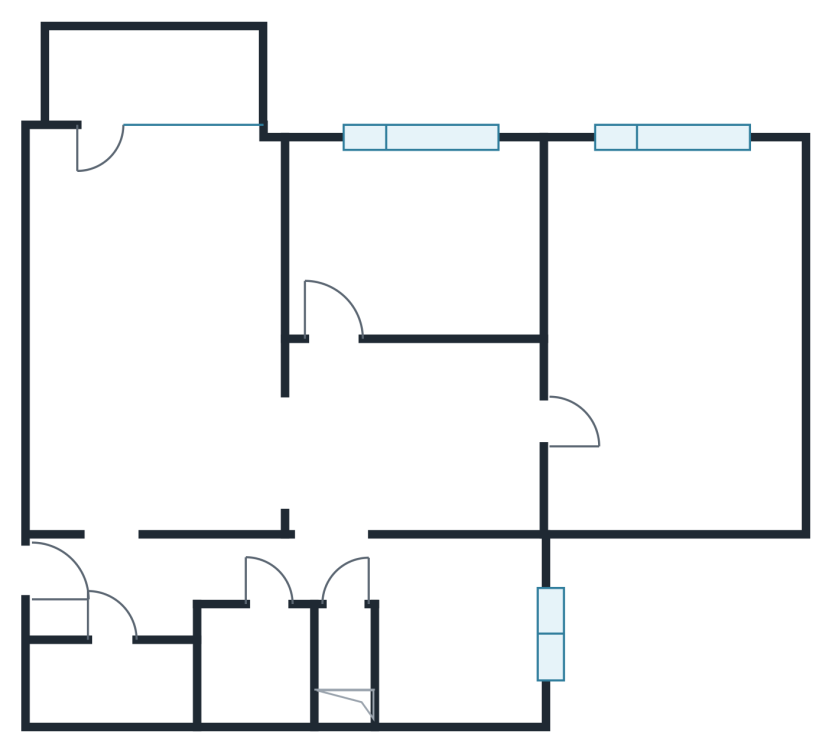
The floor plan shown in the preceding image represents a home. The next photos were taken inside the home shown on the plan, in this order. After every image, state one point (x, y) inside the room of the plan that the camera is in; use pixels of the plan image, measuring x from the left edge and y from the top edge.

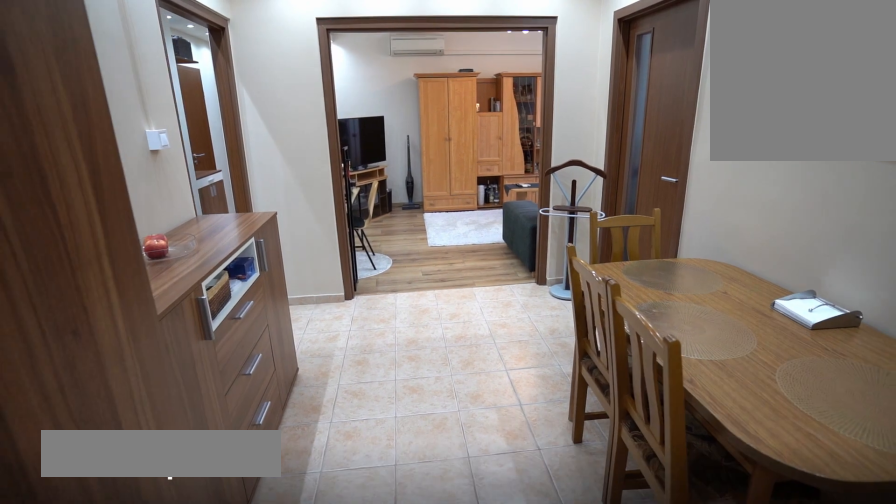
(416, 431)
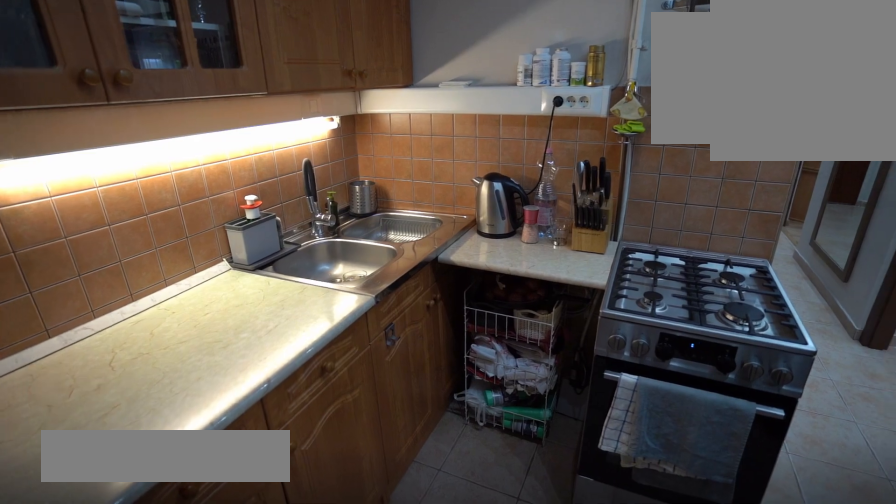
(456, 627)
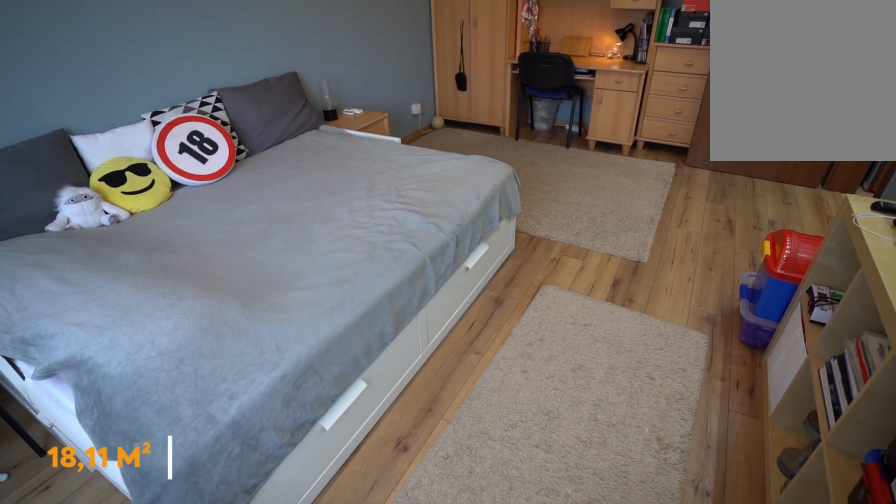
(683, 355)
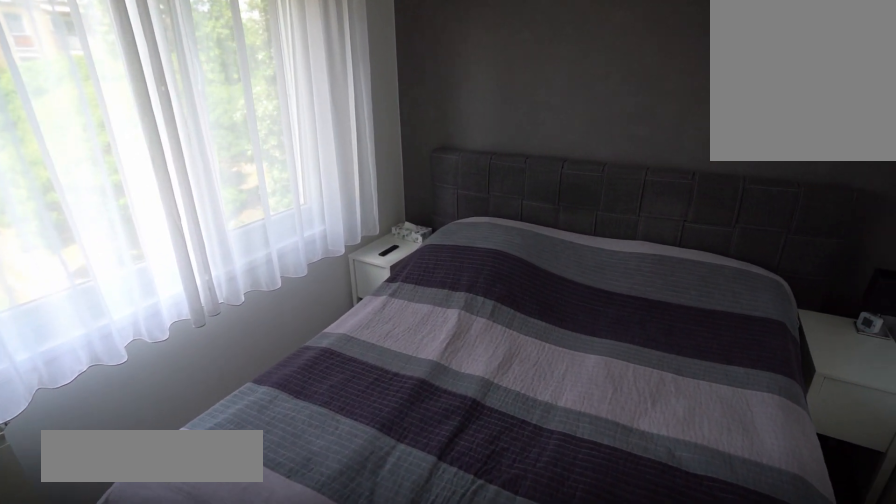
(428, 232)
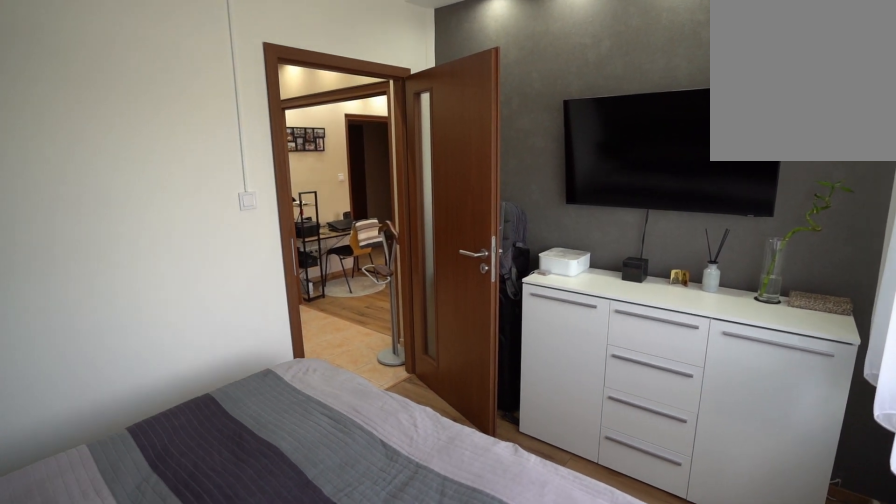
(428, 232)
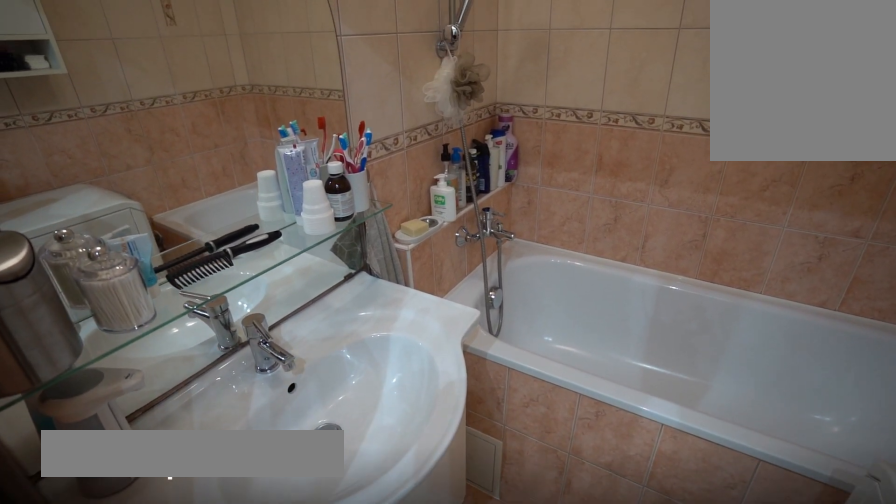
(239, 654)
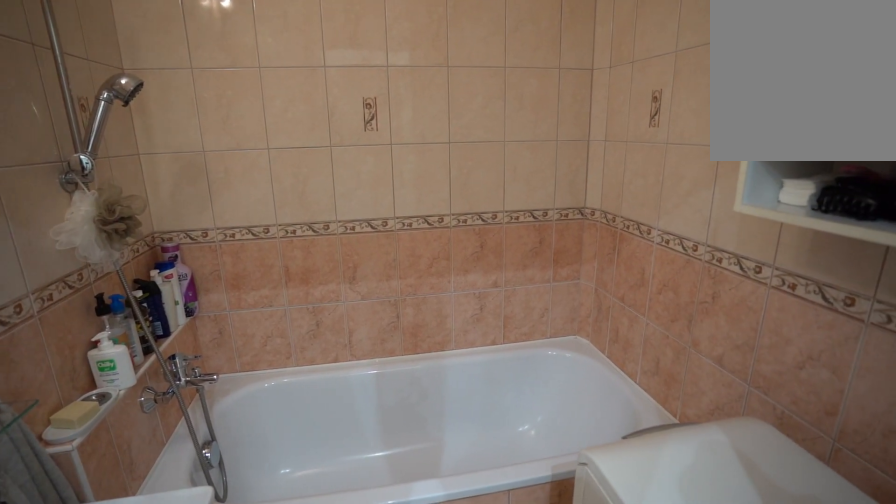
(239, 653)
